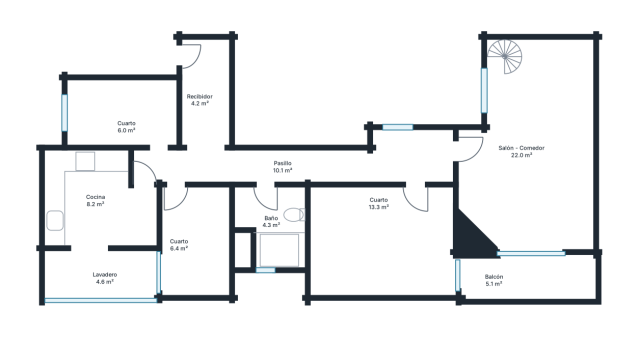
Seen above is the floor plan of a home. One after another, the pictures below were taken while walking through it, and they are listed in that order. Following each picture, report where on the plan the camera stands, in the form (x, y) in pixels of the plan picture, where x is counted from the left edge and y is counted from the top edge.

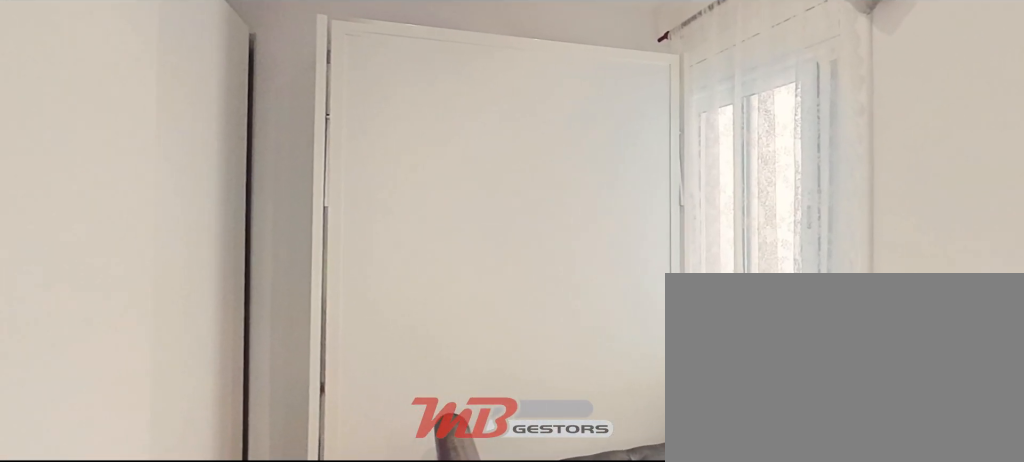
(181, 200)
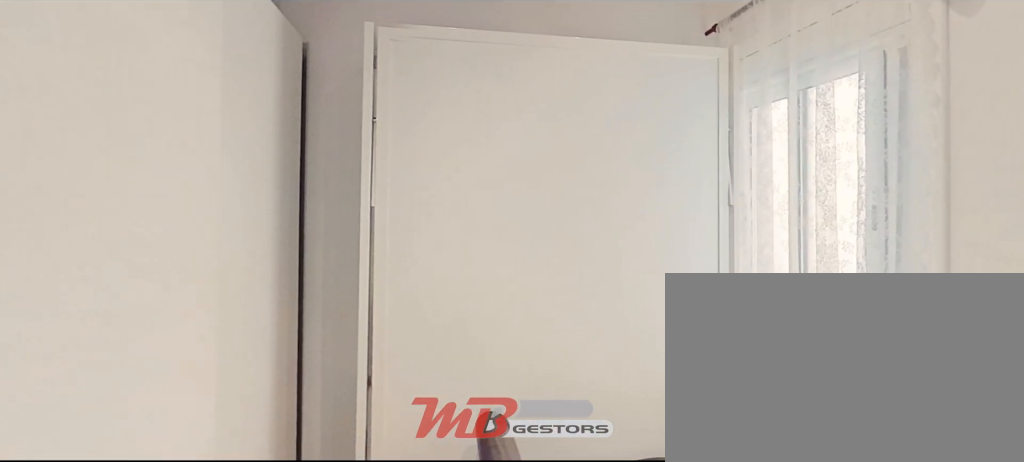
(181, 200)
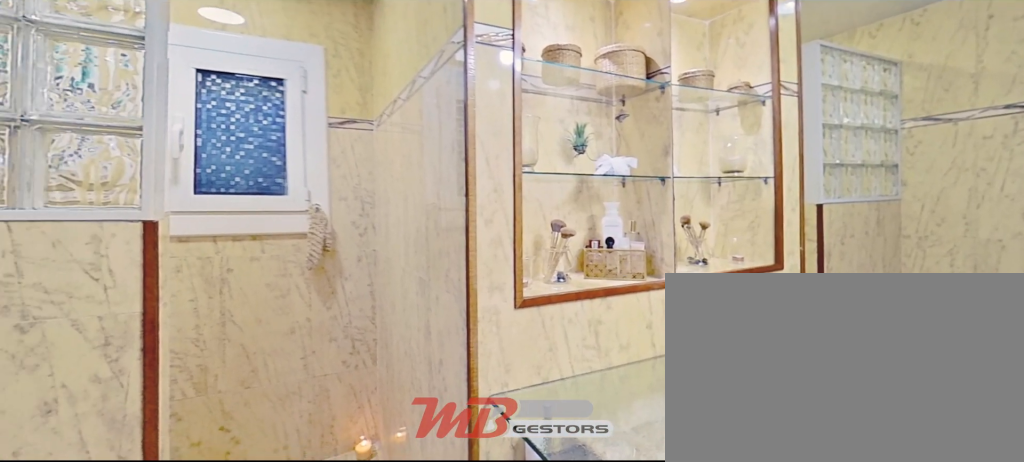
(261, 196)
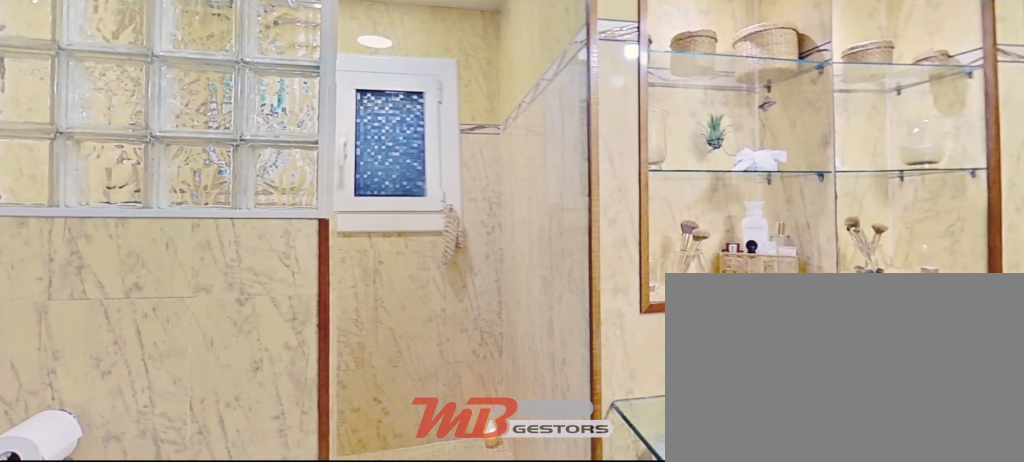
(261, 196)
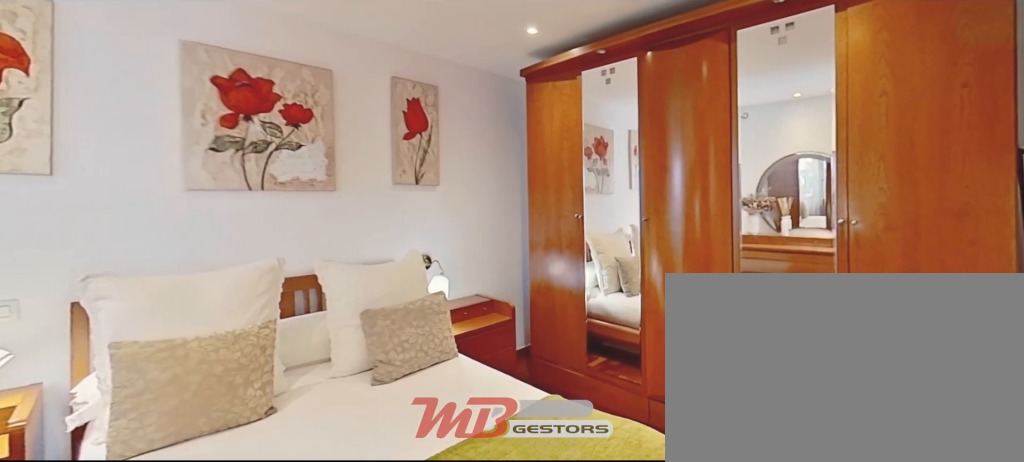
(413, 195)
